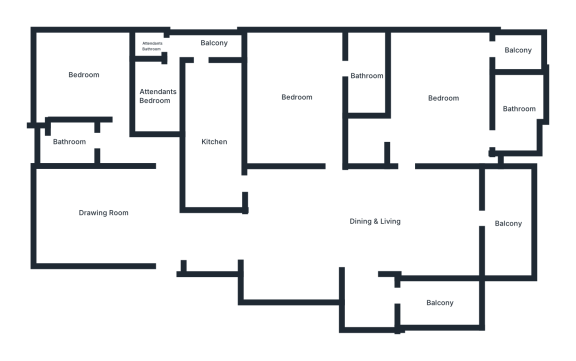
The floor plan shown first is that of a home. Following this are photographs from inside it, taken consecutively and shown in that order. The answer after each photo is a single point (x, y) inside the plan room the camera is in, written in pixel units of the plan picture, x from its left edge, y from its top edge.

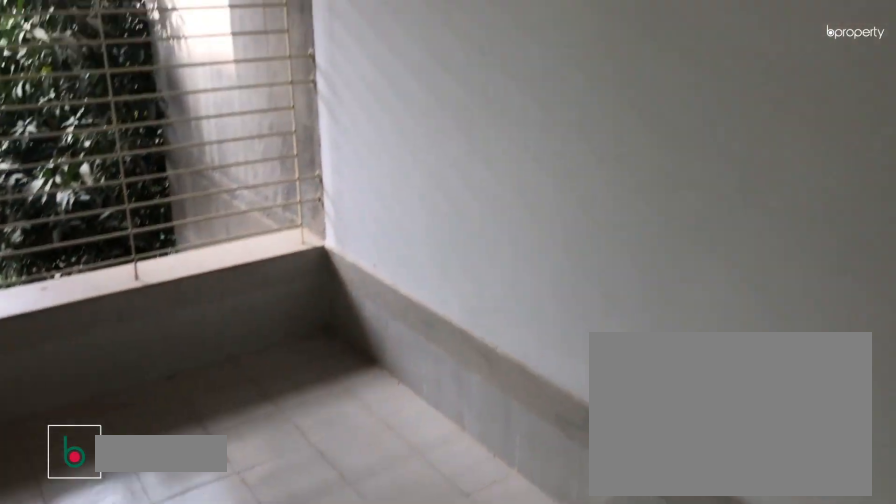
(438, 303)
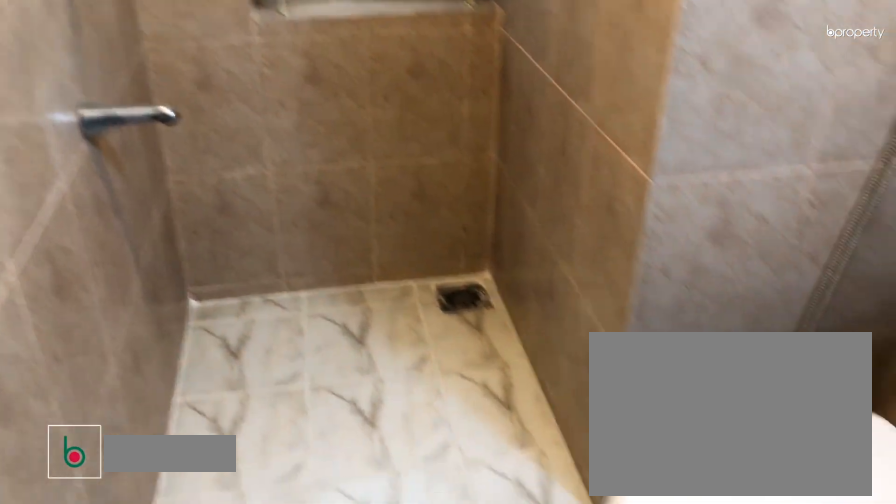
(71, 140)
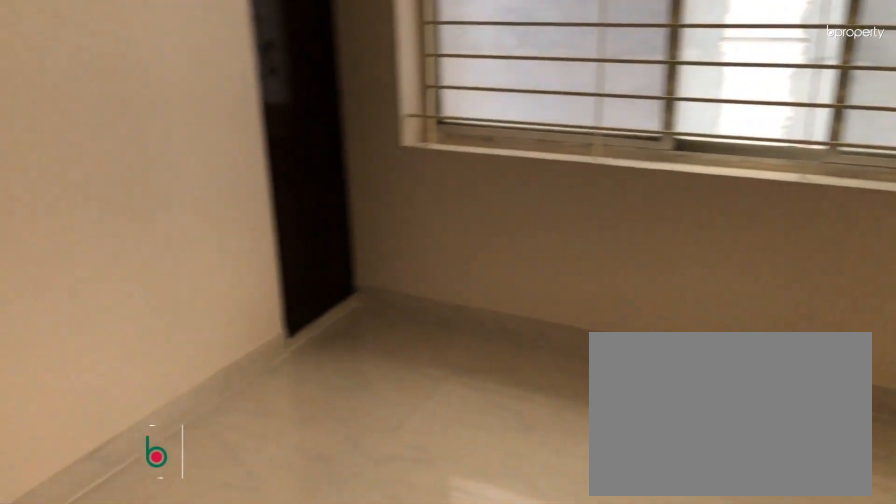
(85, 76)
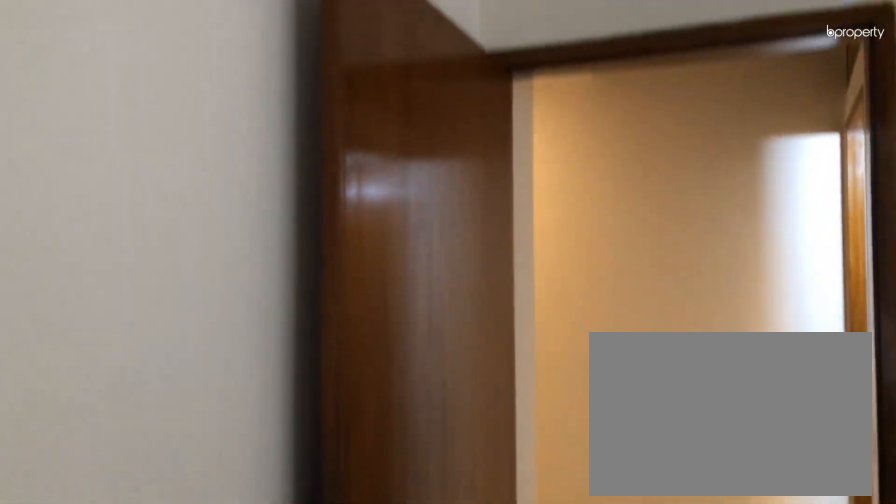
(85, 76)
